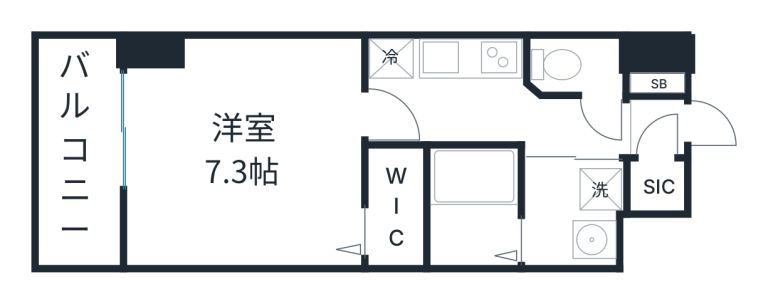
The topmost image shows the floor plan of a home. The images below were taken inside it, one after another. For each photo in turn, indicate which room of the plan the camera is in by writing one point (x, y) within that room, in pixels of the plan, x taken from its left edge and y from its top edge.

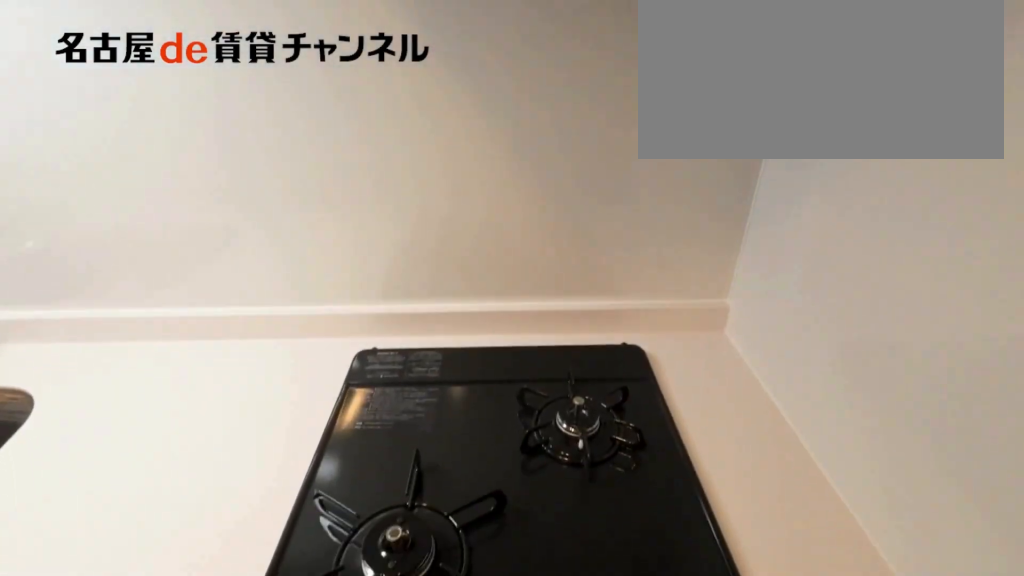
(445, 58)
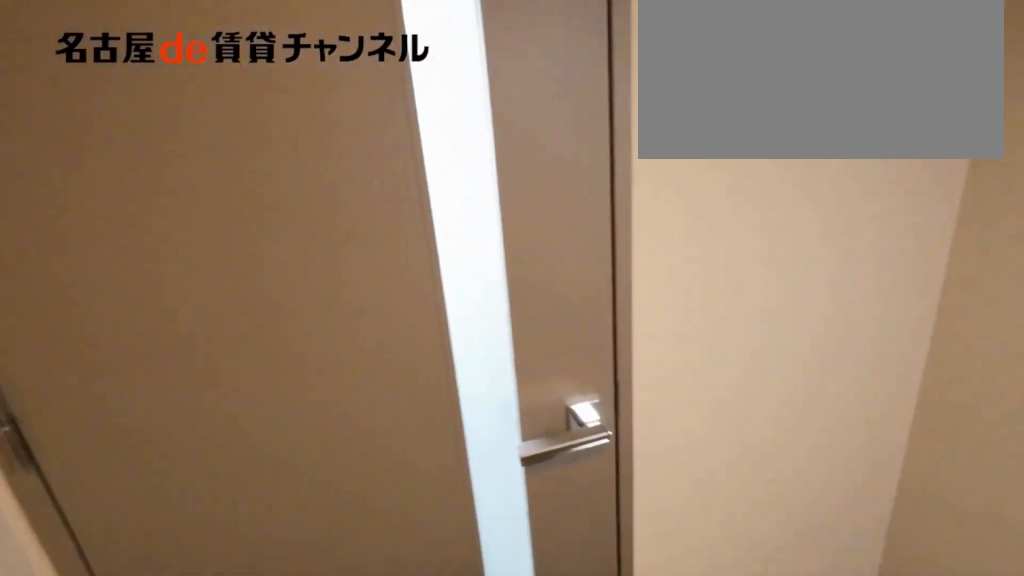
(492, 116)
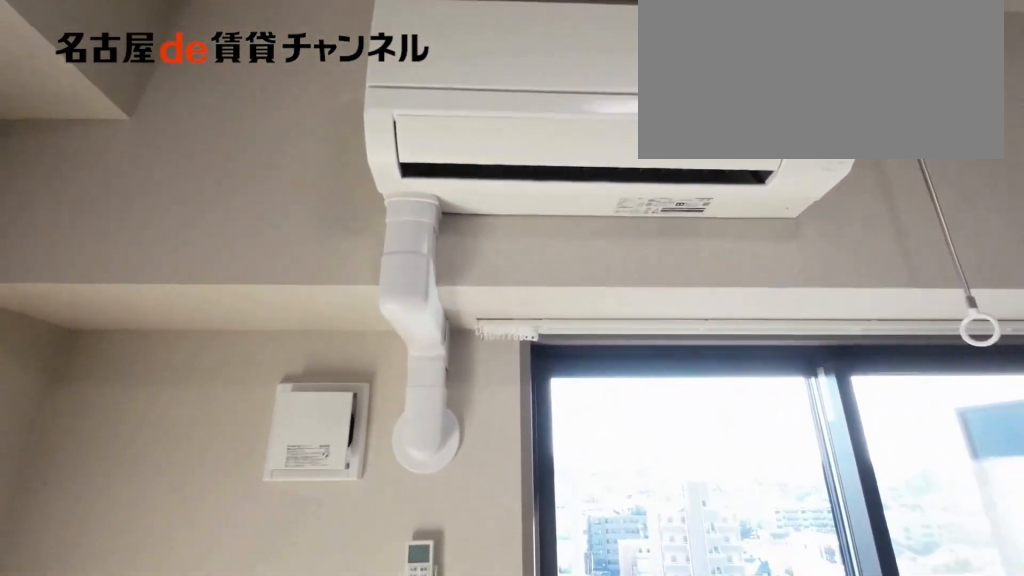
(247, 155)
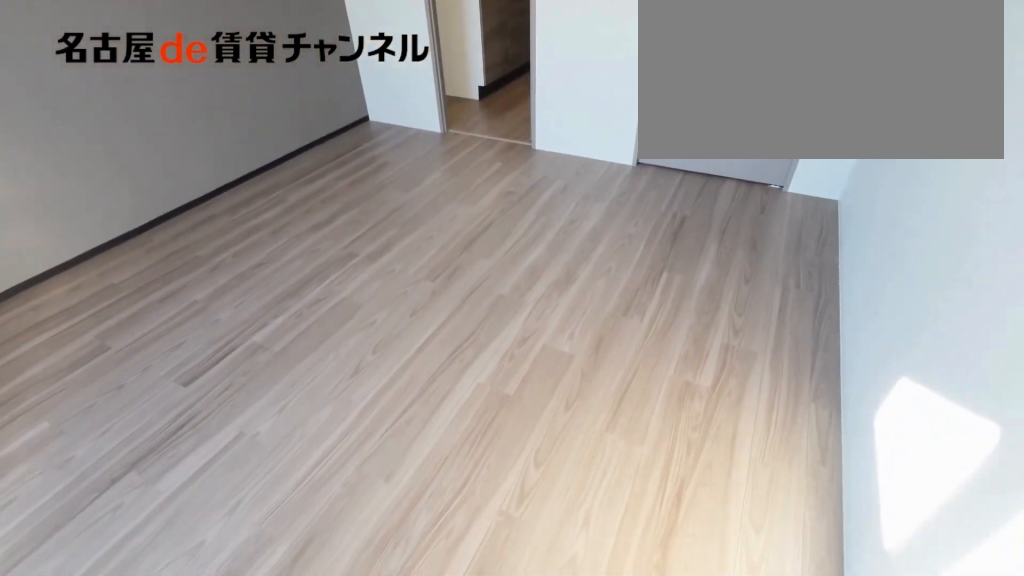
(247, 155)
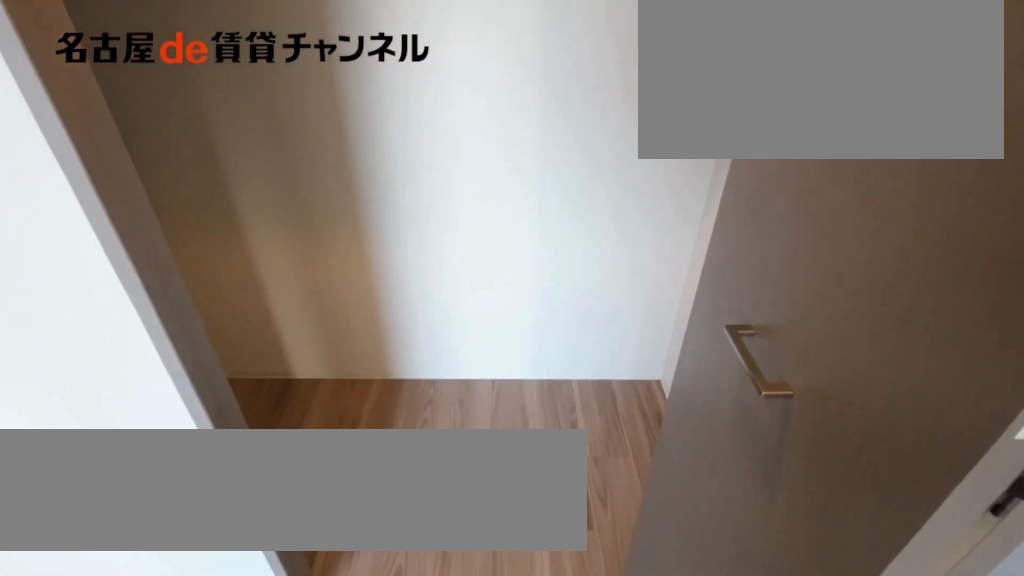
(395, 207)
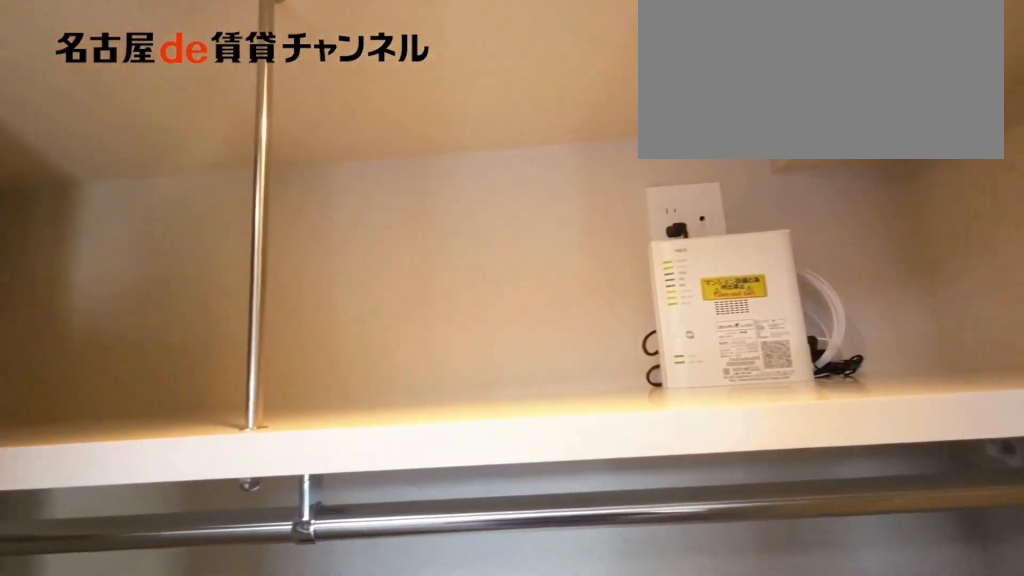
(395, 207)
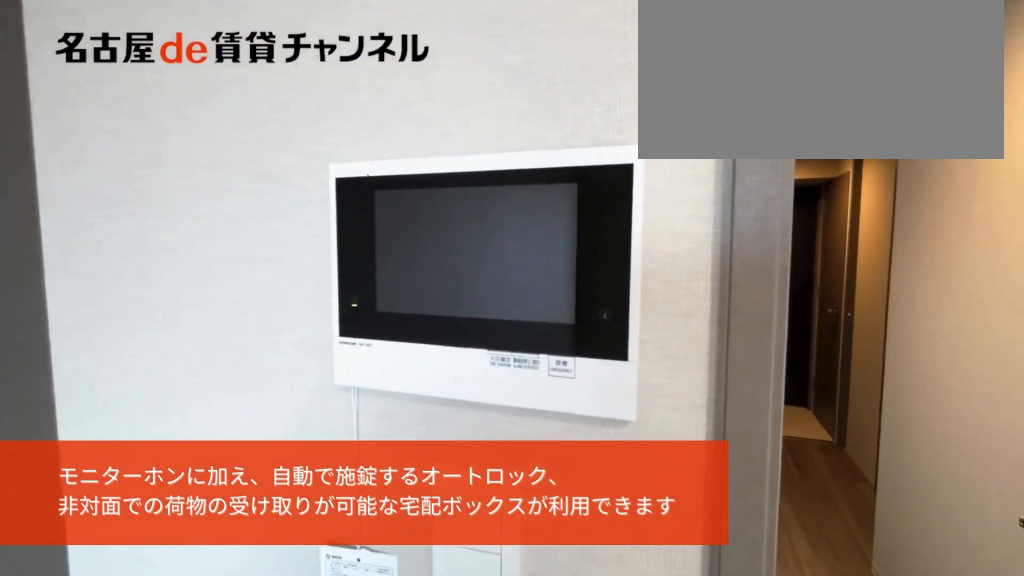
(246, 155)
